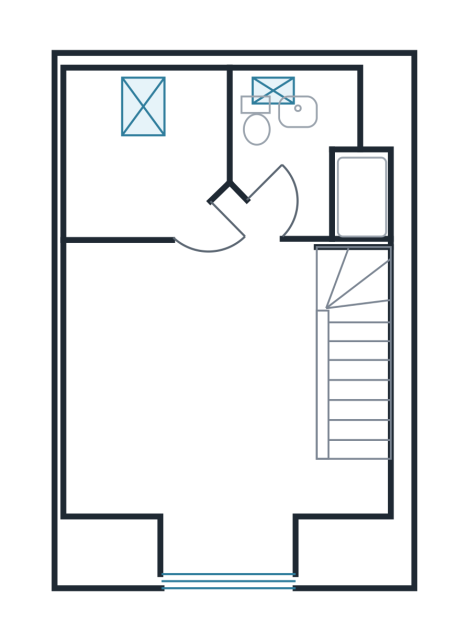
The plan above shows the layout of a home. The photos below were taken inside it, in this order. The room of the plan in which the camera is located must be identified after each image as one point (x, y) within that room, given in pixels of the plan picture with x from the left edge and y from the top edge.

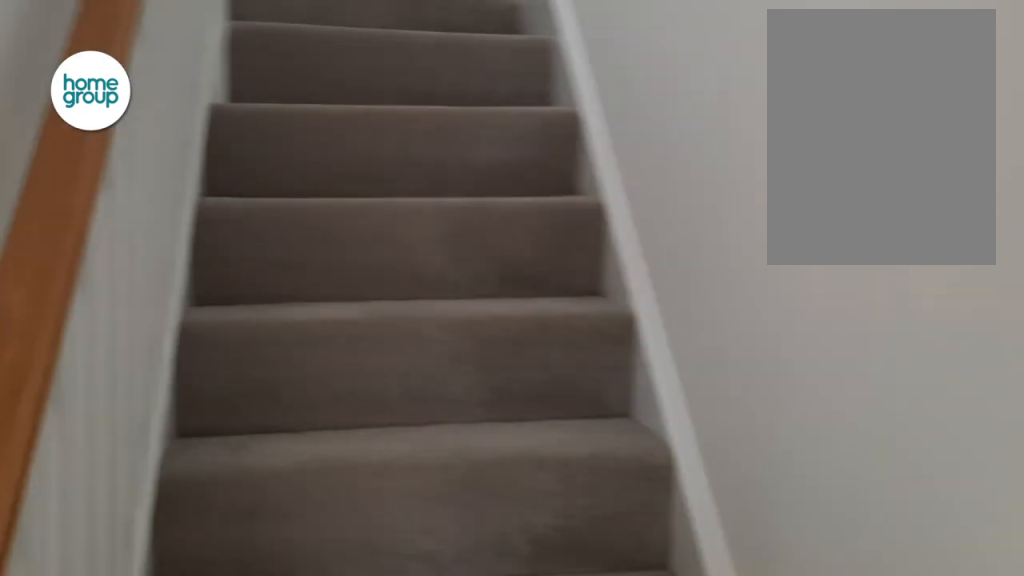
(356, 383)
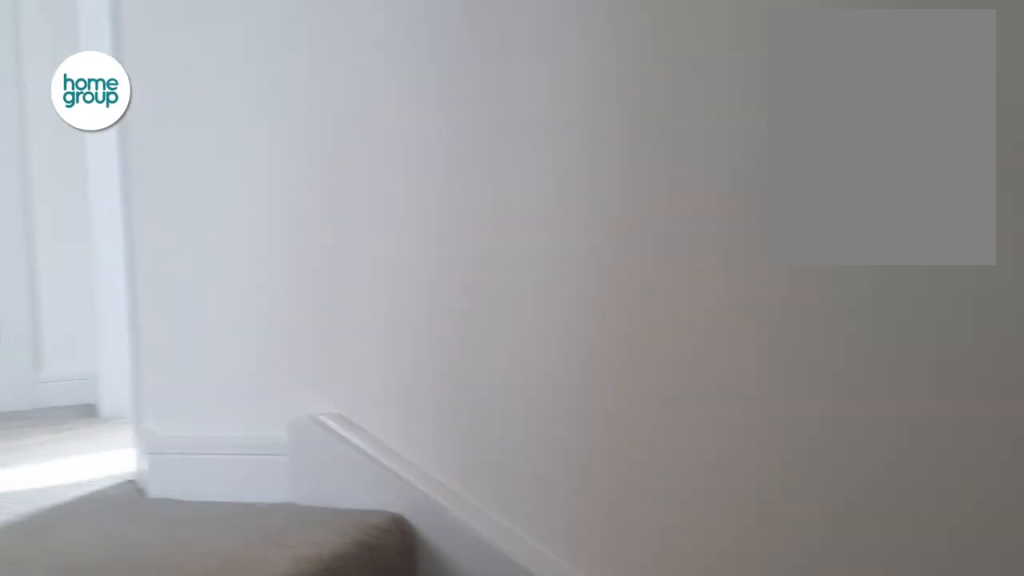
(356, 383)
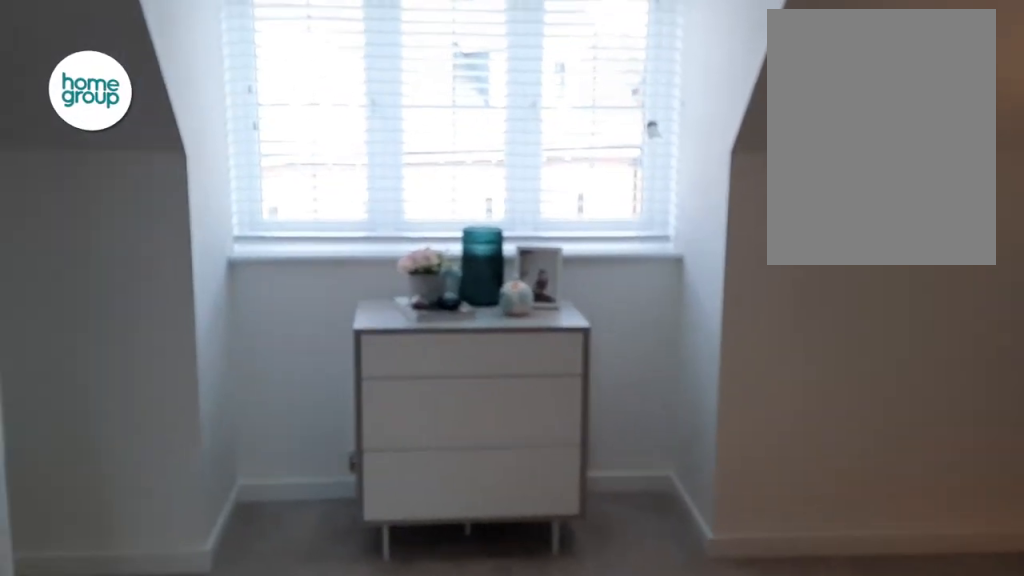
(195, 394)
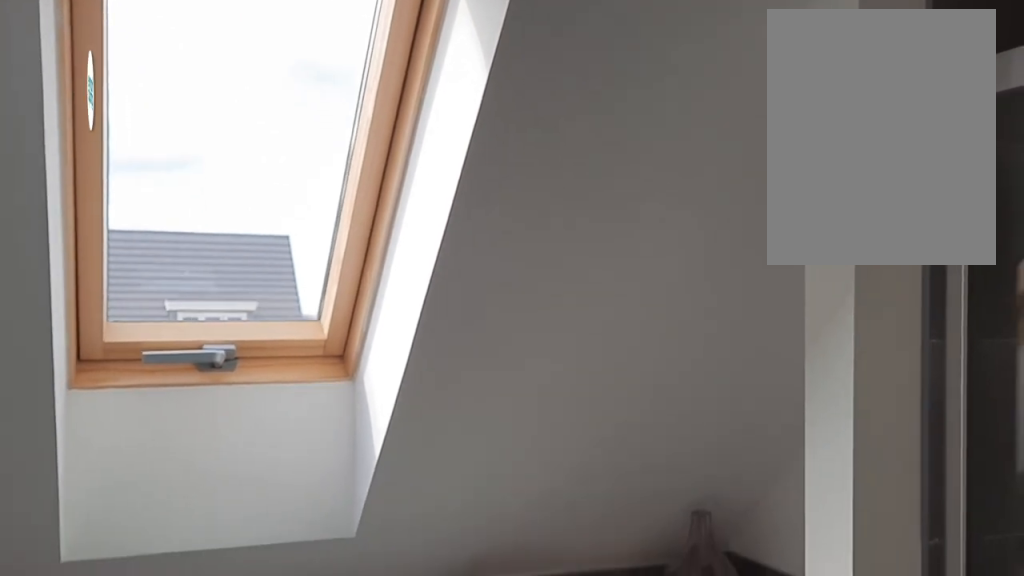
(308, 154)
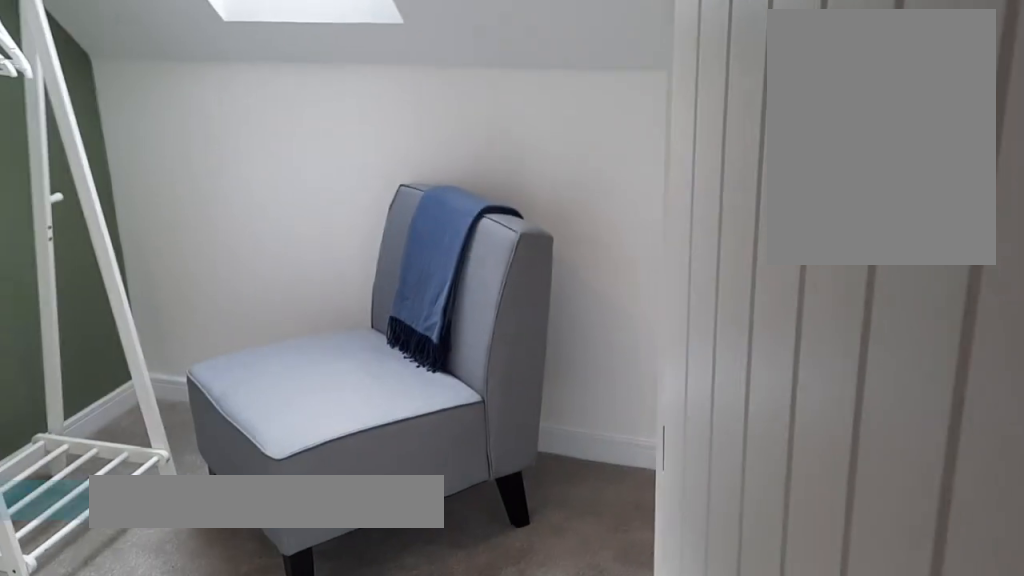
(140, 149)
